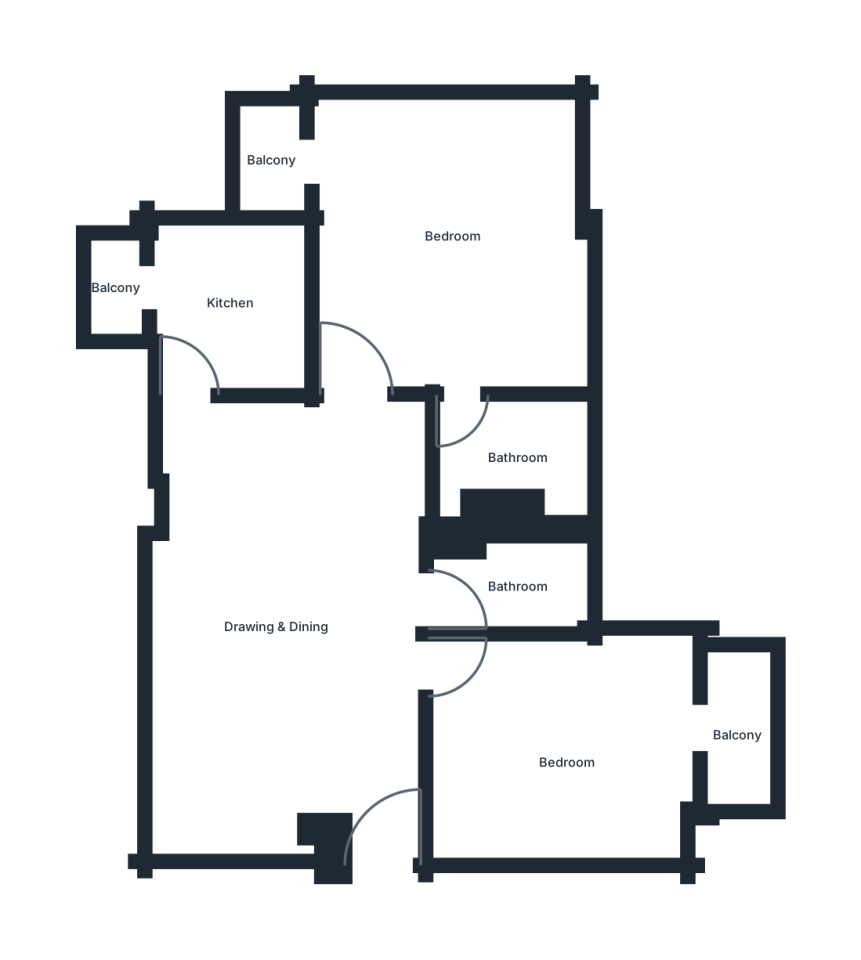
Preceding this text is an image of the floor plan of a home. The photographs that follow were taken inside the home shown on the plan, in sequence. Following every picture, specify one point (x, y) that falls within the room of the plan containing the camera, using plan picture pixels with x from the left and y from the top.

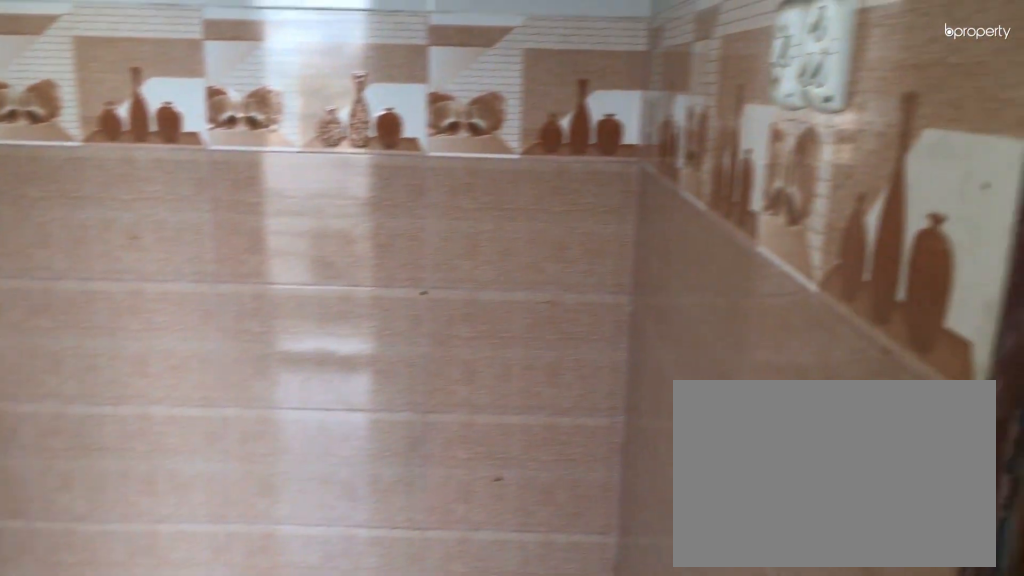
(221, 307)
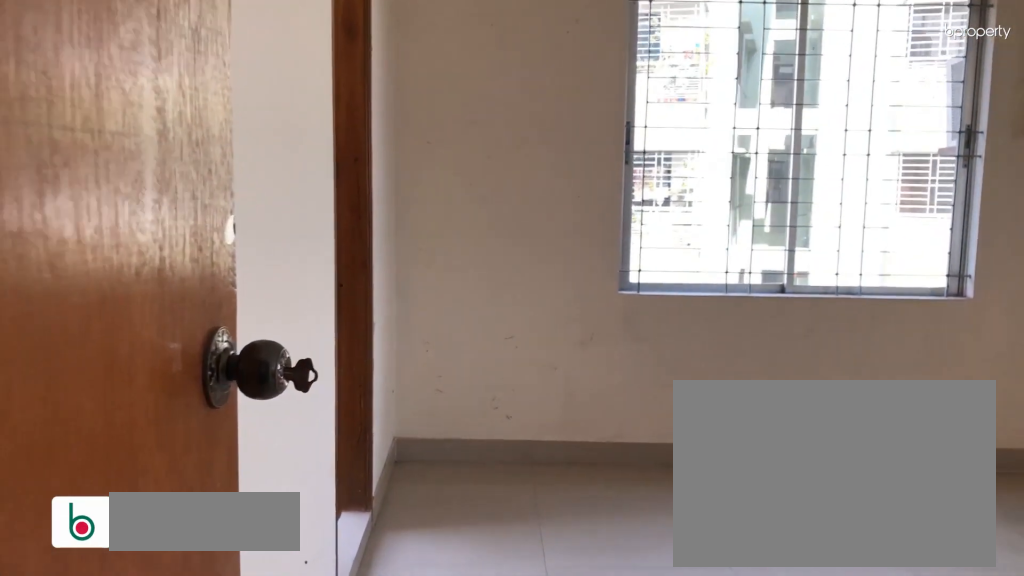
(449, 227)
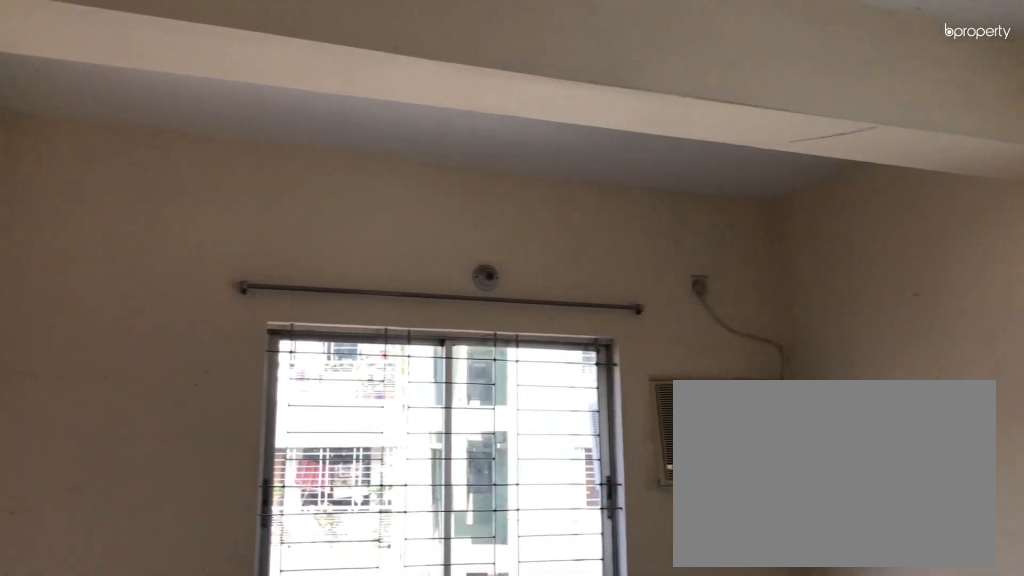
(449, 227)
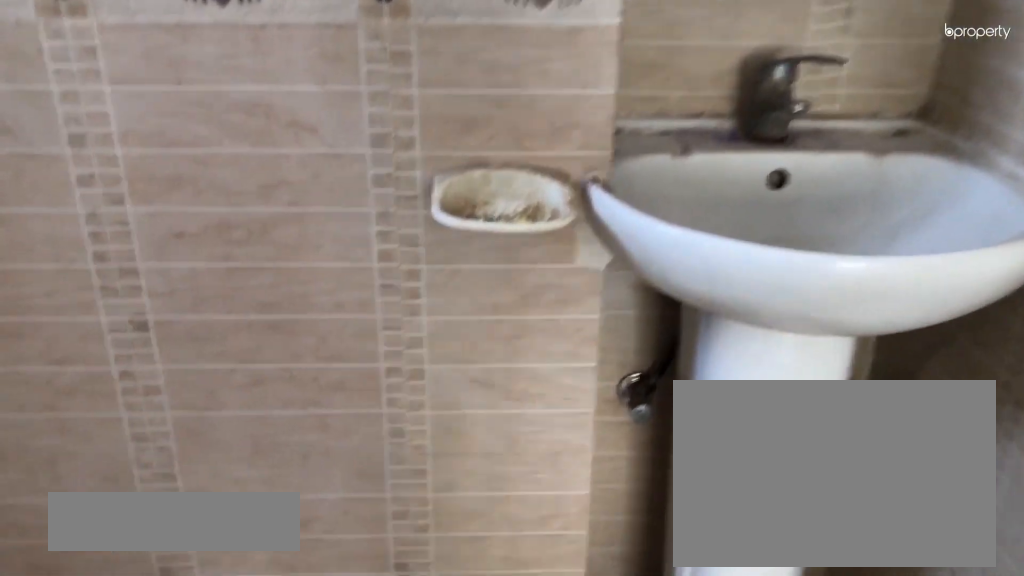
(507, 446)
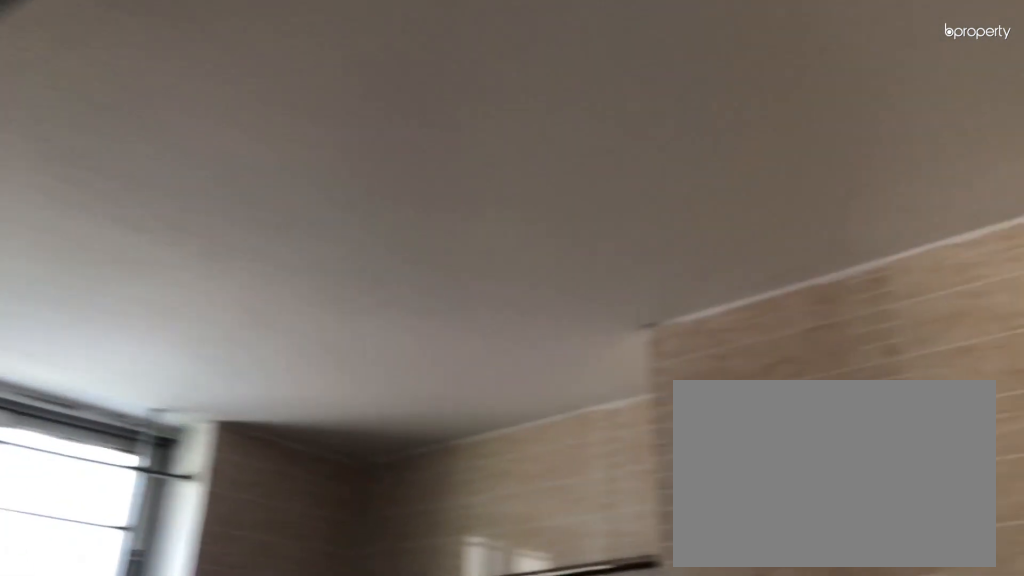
(507, 446)
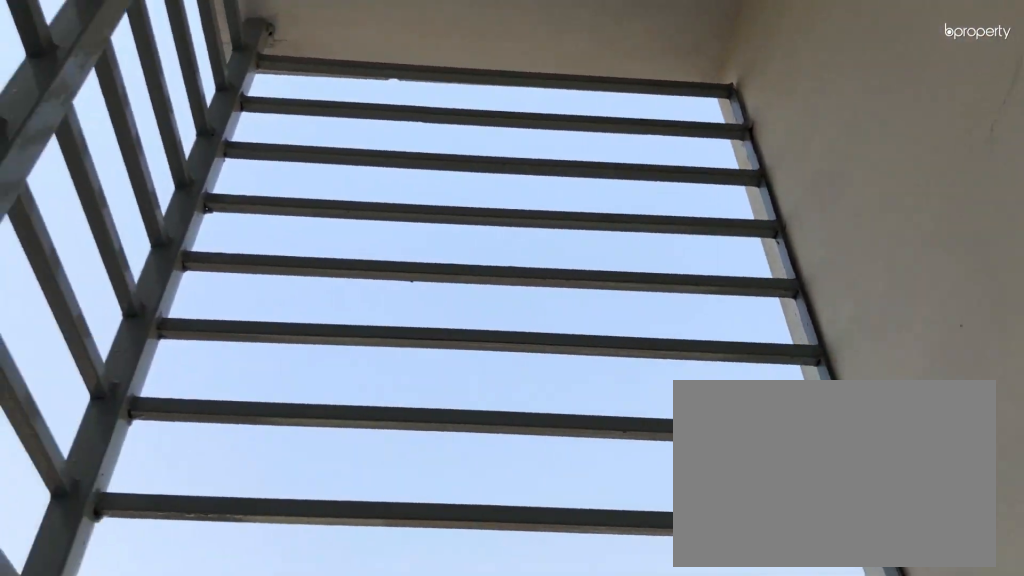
(265, 156)
